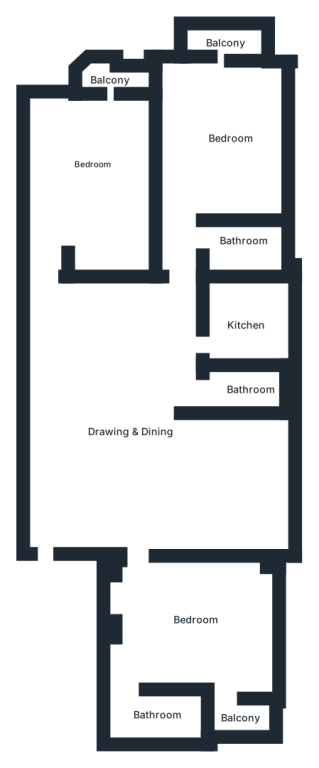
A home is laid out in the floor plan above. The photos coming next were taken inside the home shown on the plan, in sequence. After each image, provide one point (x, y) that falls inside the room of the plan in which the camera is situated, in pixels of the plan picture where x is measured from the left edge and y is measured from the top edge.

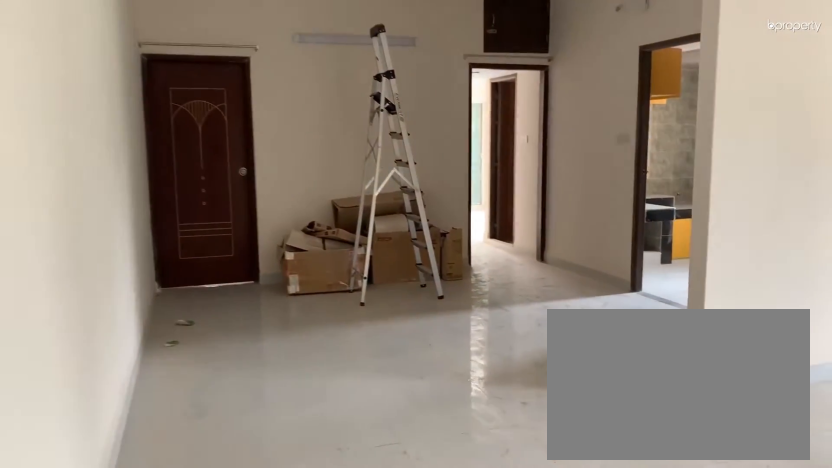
(138, 463)
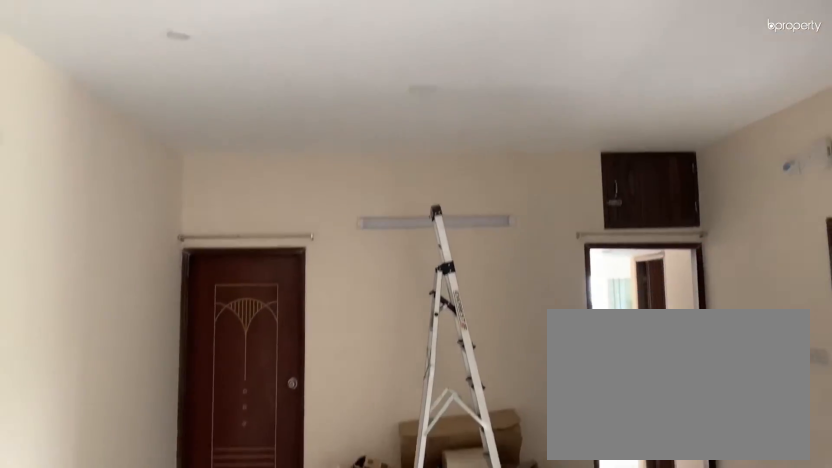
(138, 463)
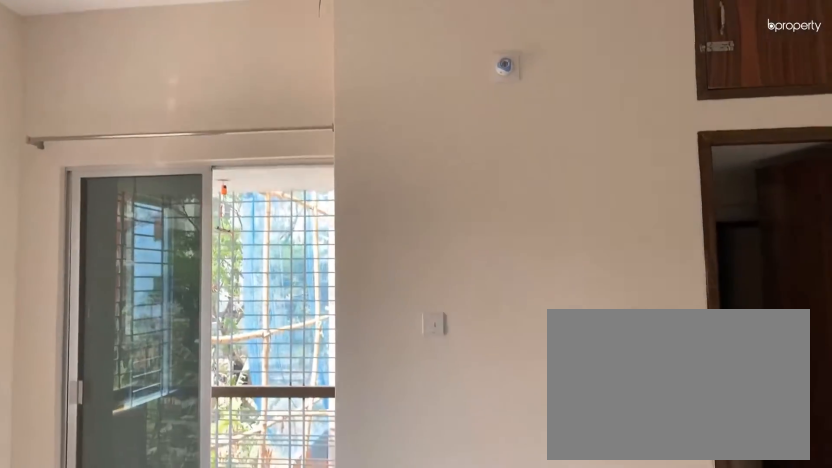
(192, 638)
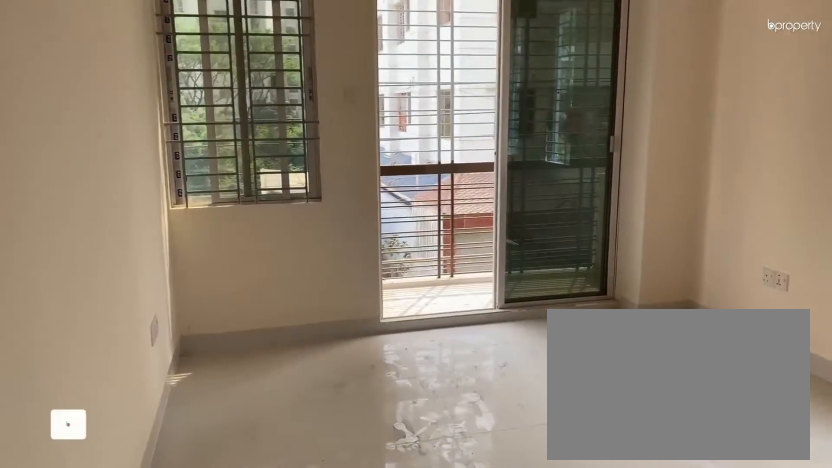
(222, 121)
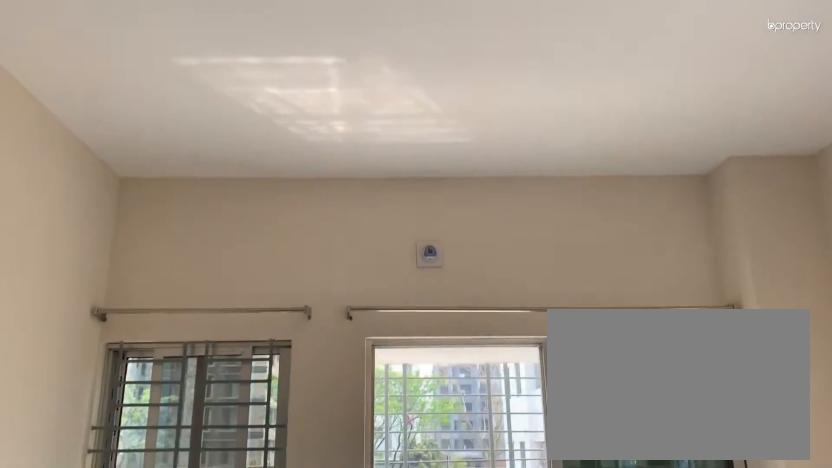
(222, 121)
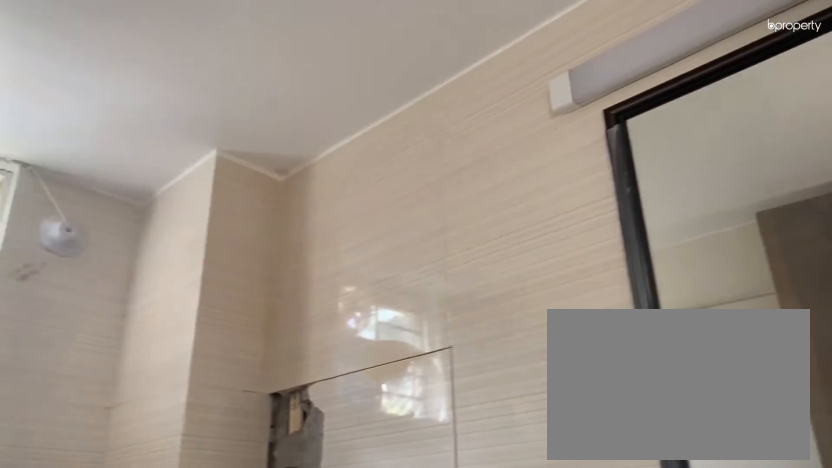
(240, 247)
